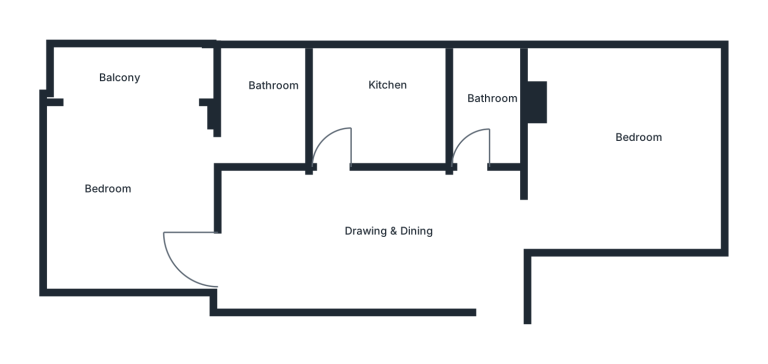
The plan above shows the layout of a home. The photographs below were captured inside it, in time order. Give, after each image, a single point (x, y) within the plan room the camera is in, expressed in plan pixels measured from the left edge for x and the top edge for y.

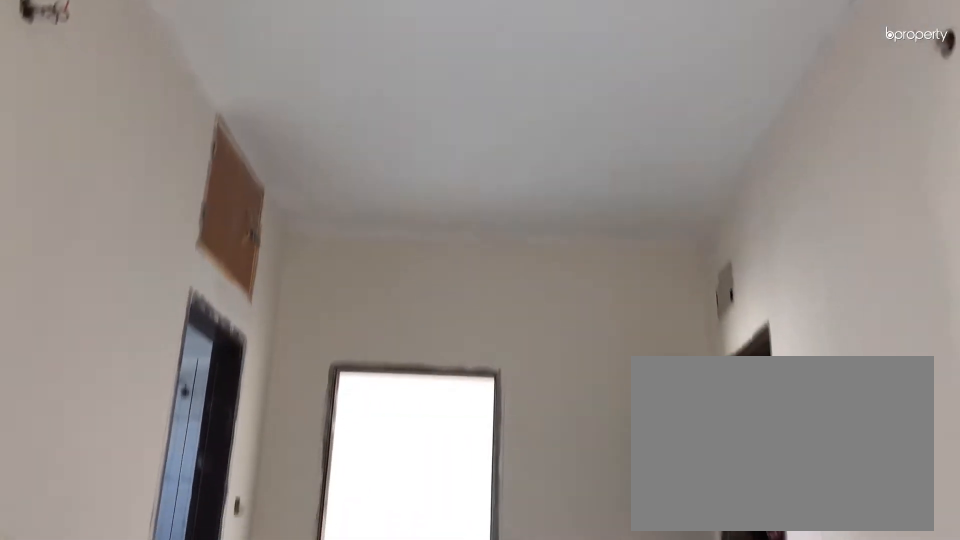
(409, 239)
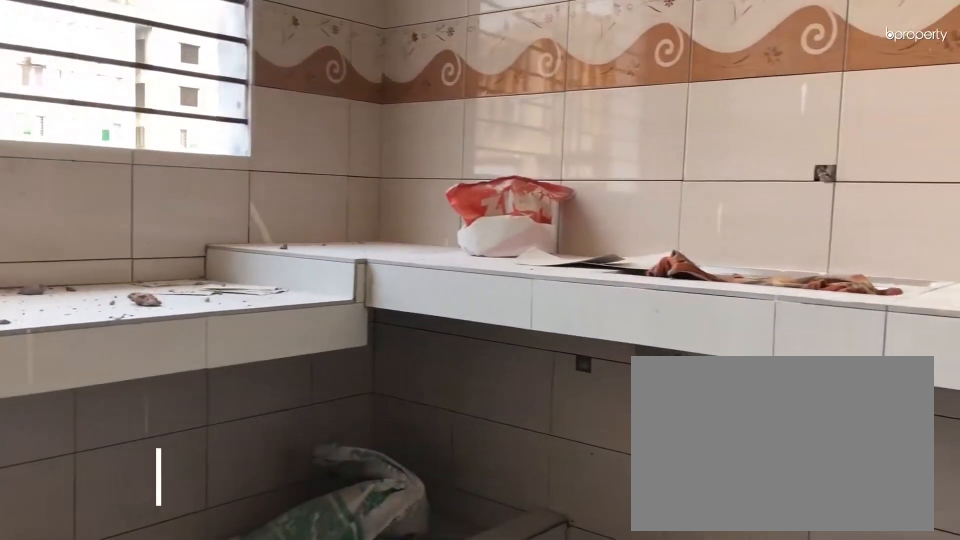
(376, 111)
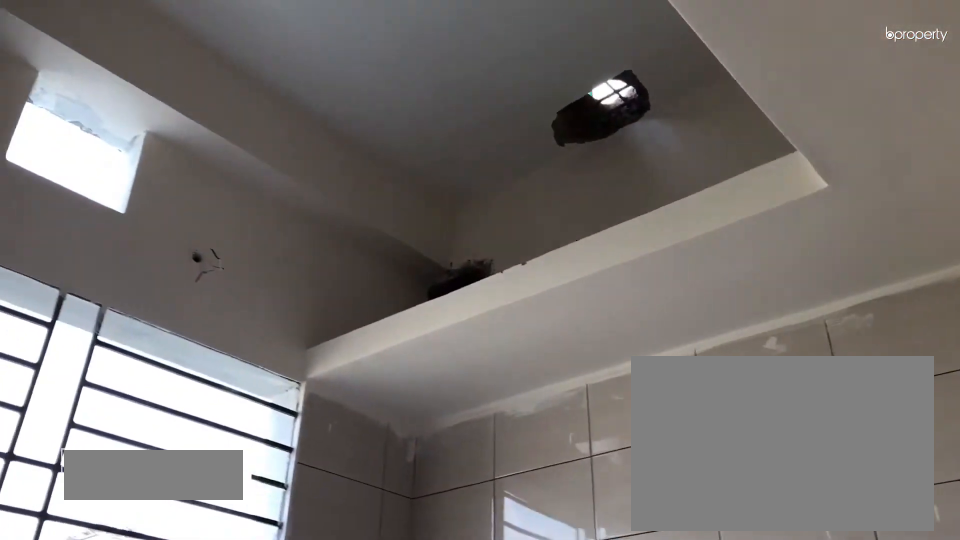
(376, 111)
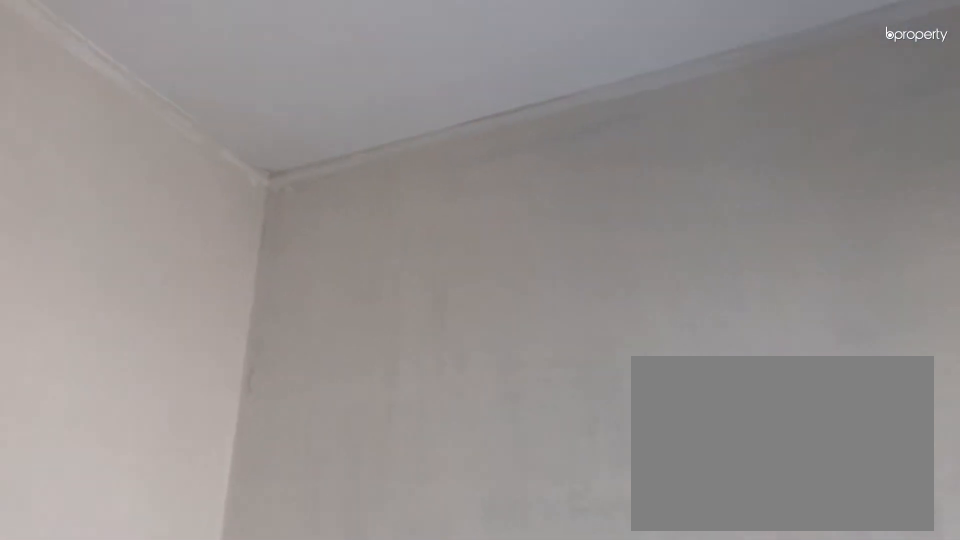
(136, 158)
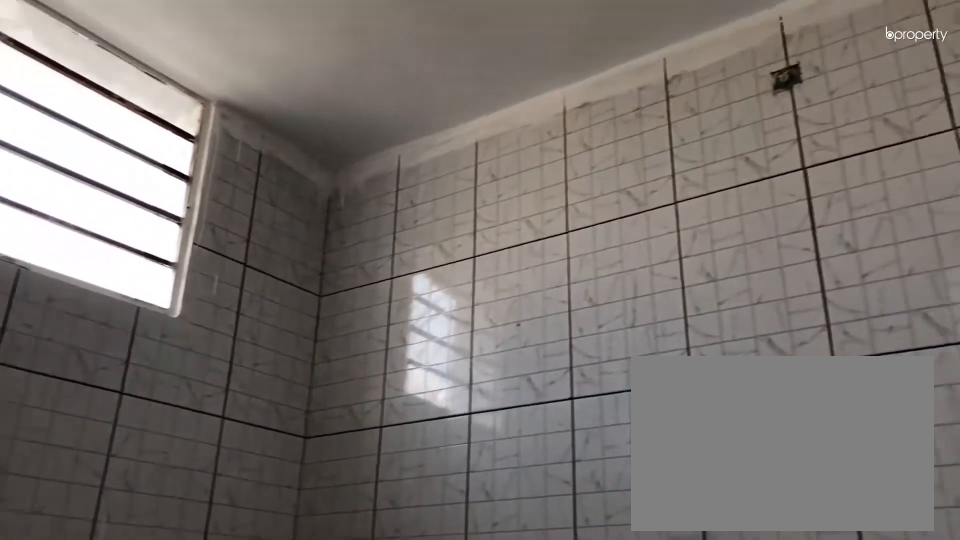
(271, 110)
